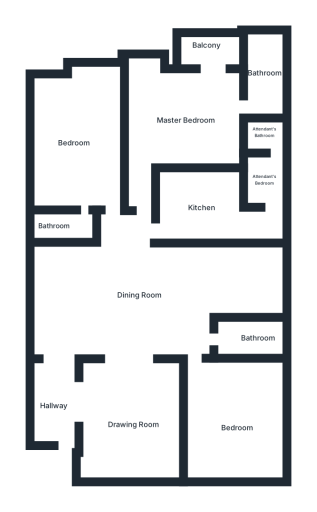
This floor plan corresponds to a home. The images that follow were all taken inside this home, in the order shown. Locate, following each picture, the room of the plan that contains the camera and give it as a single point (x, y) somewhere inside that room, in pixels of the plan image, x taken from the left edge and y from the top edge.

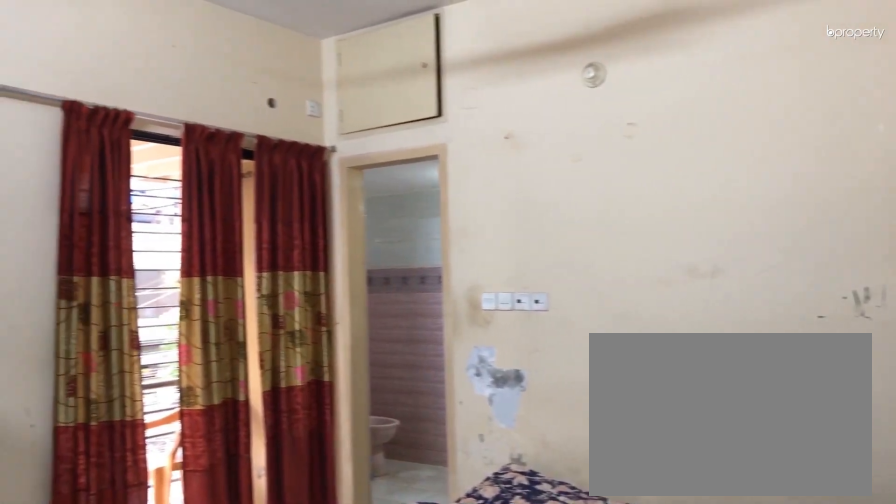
(181, 122)
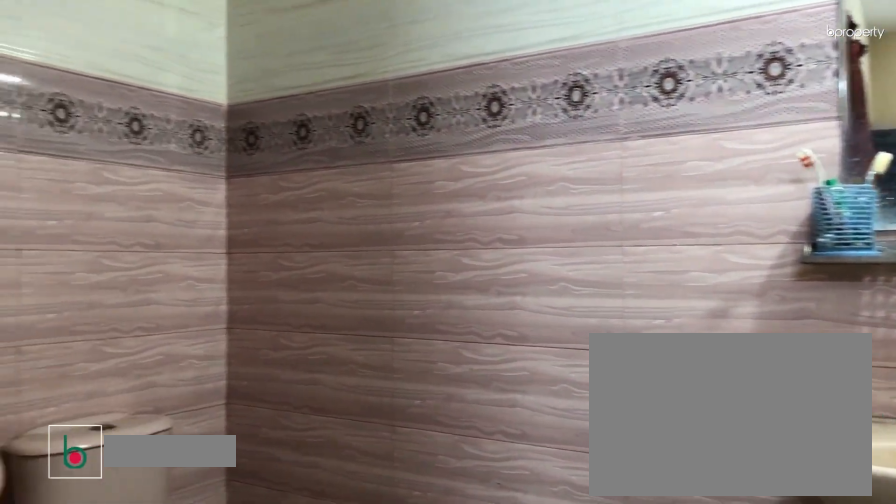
(262, 75)
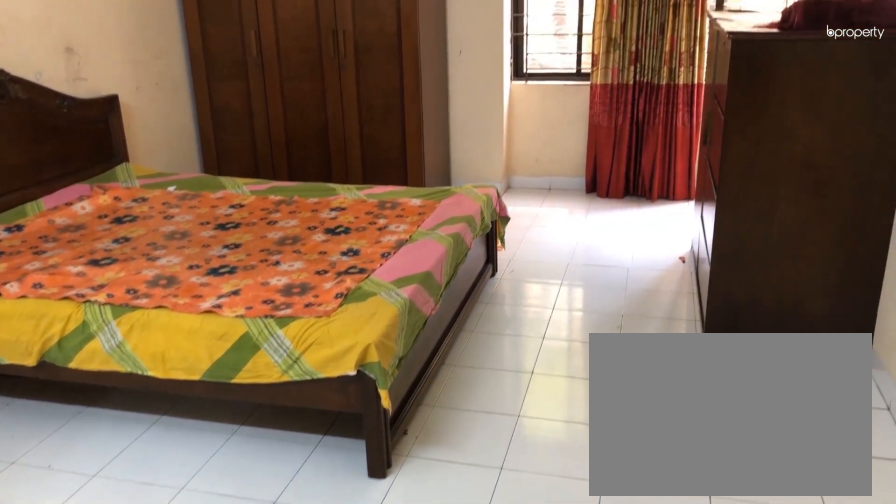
(70, 143)
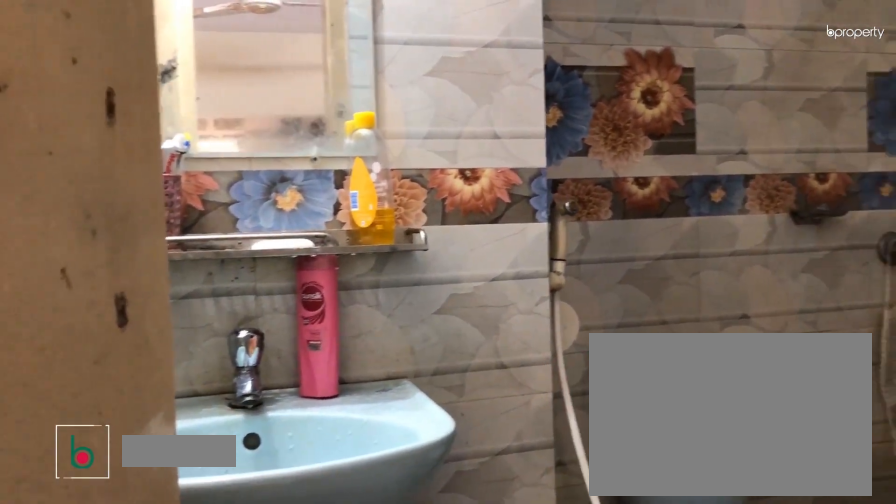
(58, 227)
